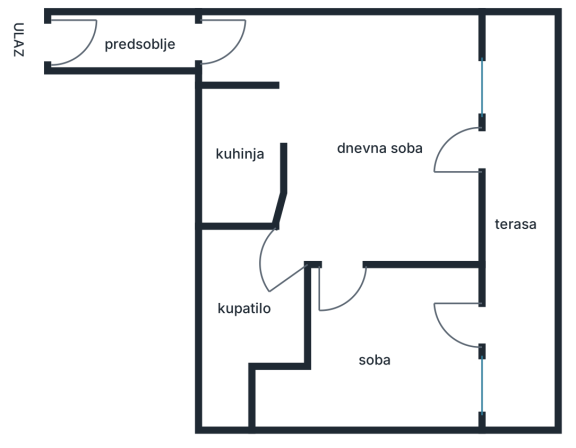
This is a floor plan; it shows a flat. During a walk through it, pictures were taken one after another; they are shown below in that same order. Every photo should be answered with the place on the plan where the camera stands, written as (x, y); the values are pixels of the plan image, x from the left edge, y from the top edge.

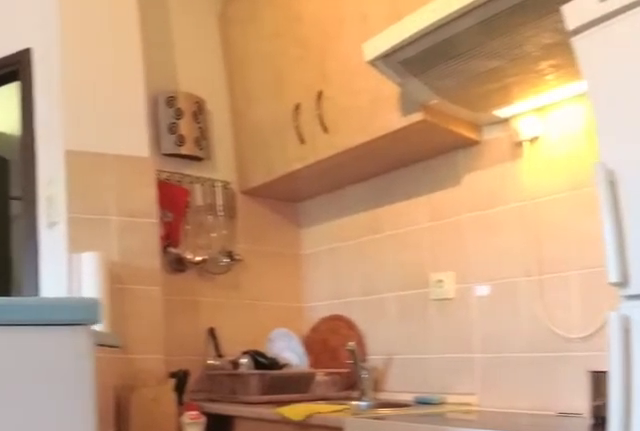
(320, 77)
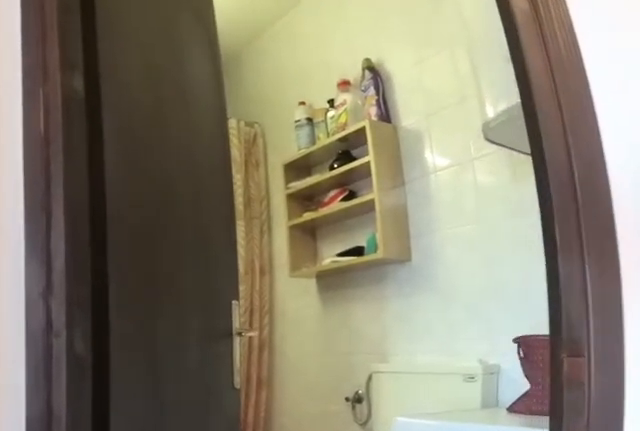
(313, 190)
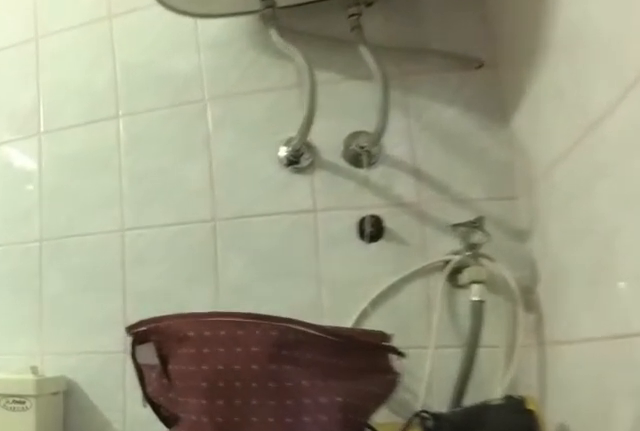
(271, 242)
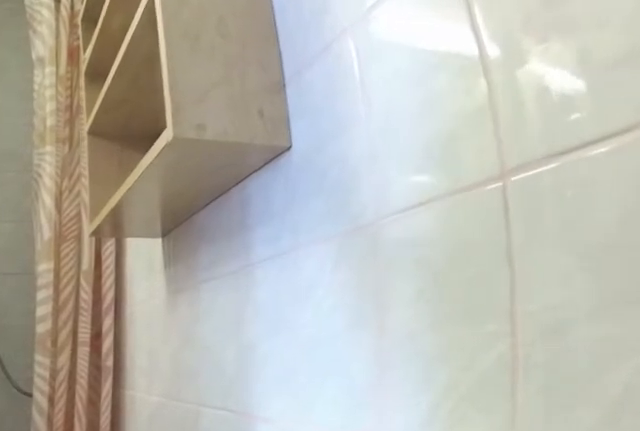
(257, 239)
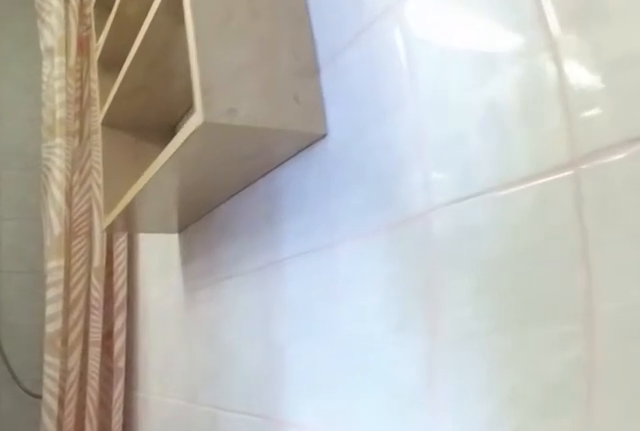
(255, 243)
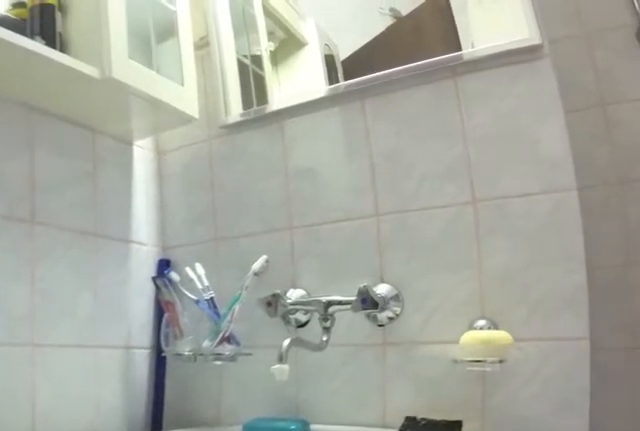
(291, 240)
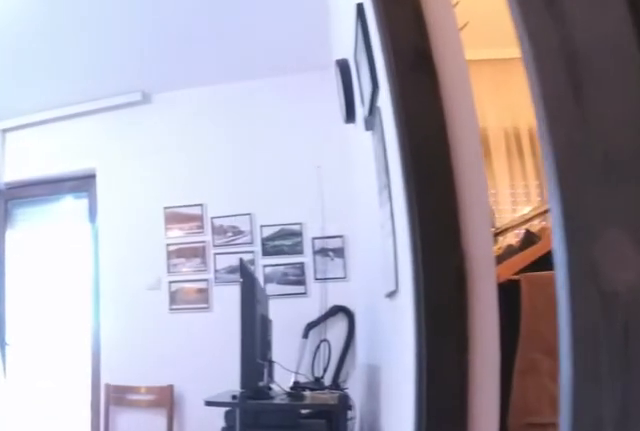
(299, 234)
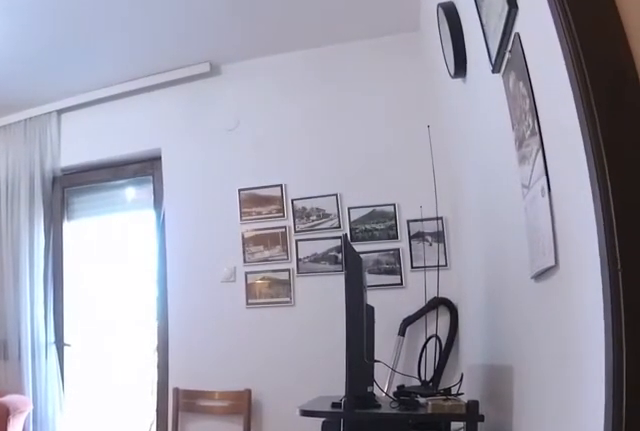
(299, 233)
